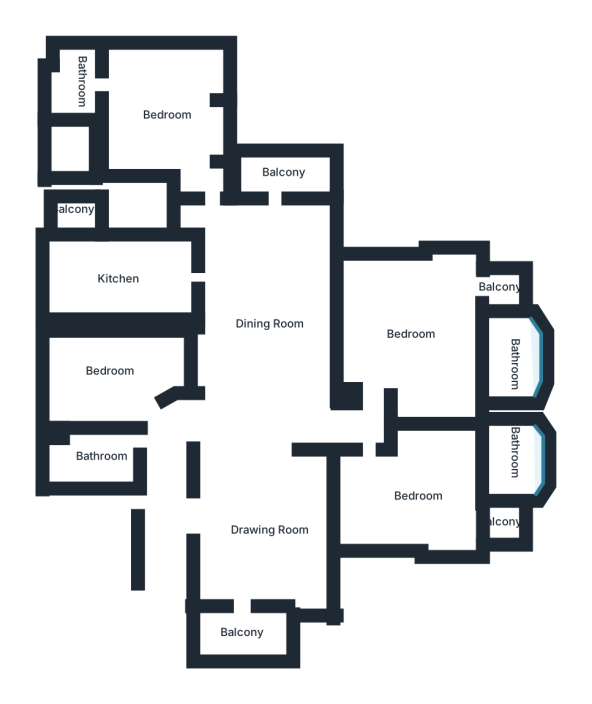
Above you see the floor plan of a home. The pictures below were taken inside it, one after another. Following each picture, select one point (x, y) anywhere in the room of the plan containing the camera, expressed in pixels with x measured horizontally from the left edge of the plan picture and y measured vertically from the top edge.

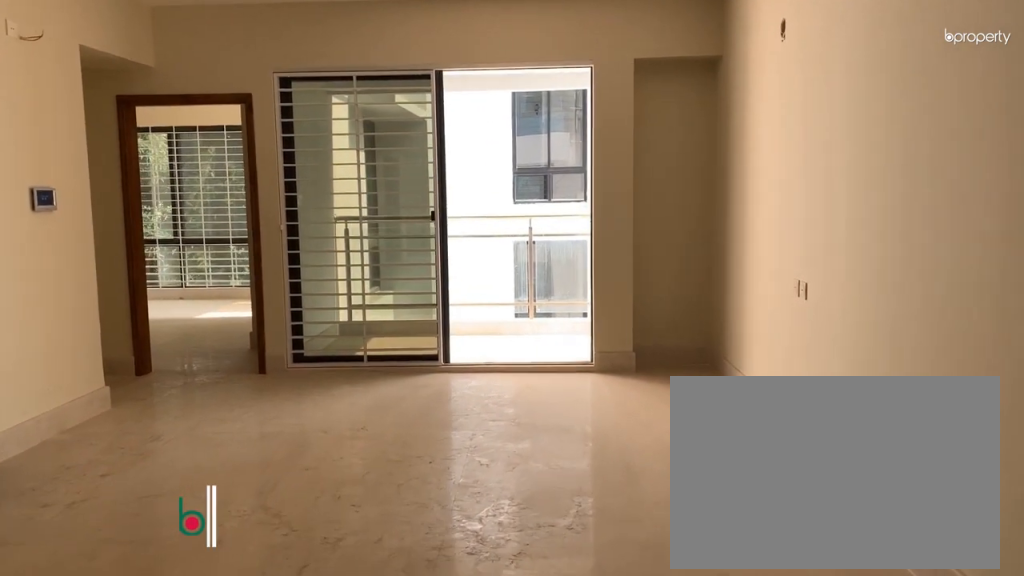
(267, 325)
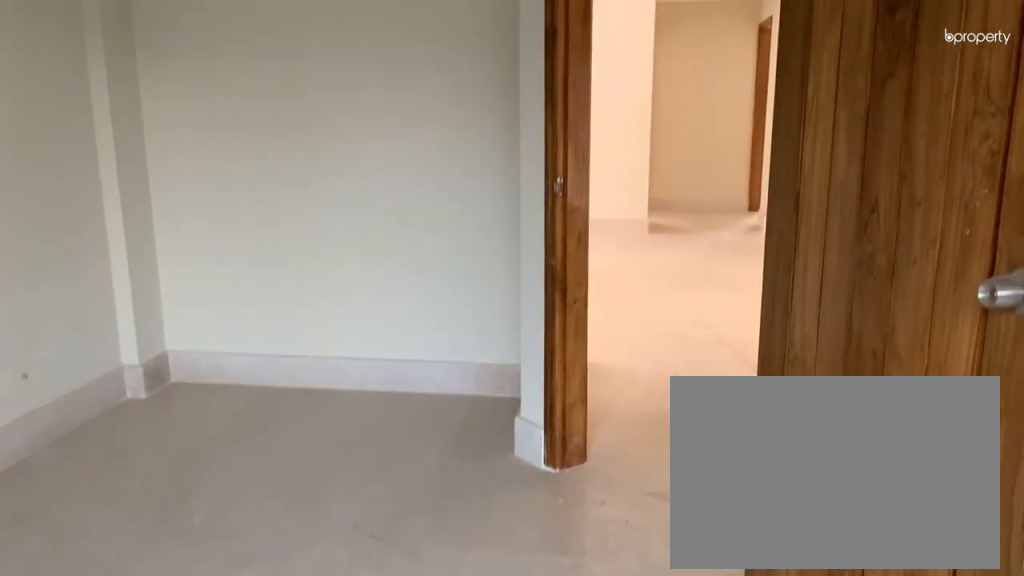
(110, 370)
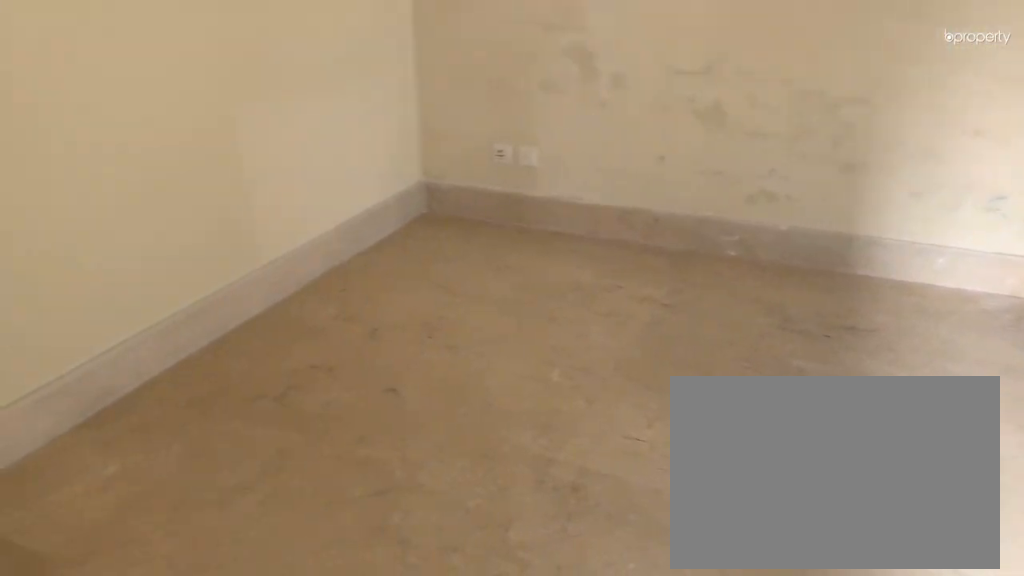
(168, 114)
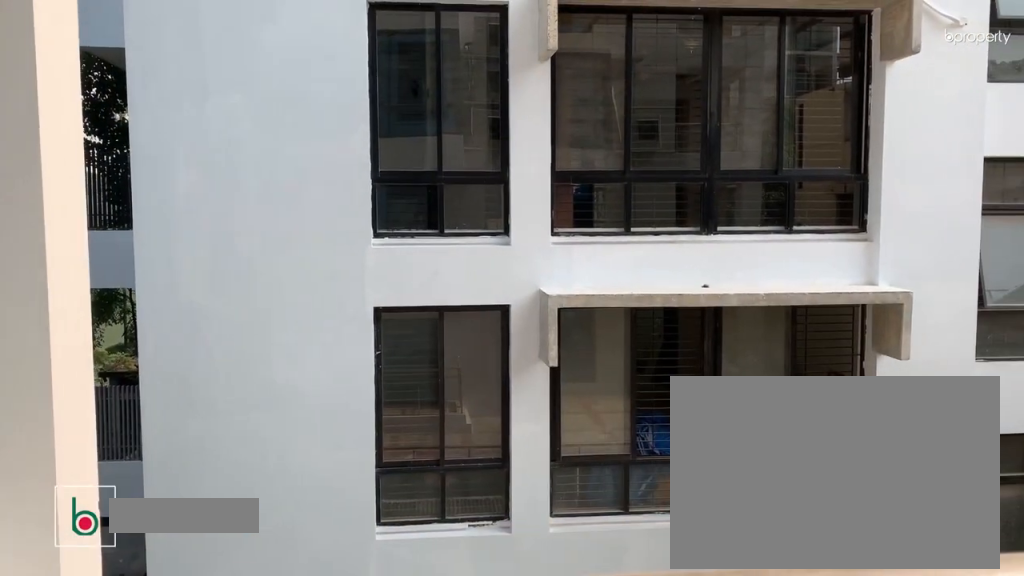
(281, 179)
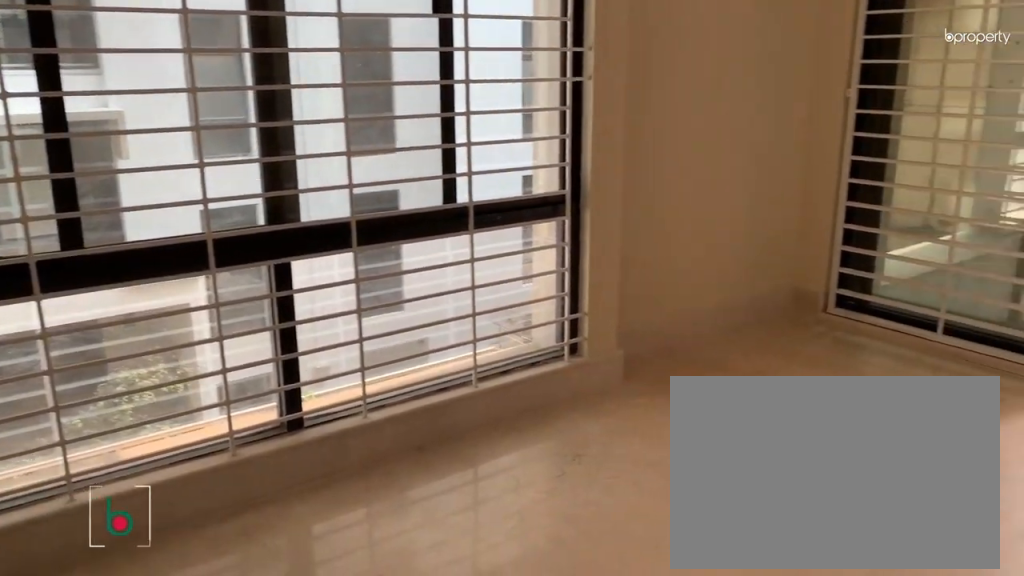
(413, 335)
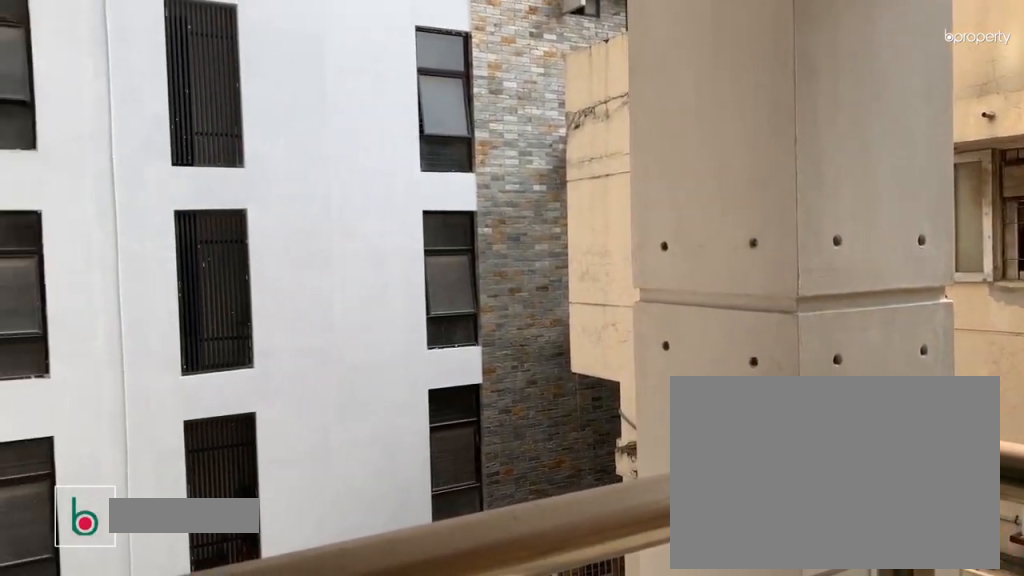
(500, 283)
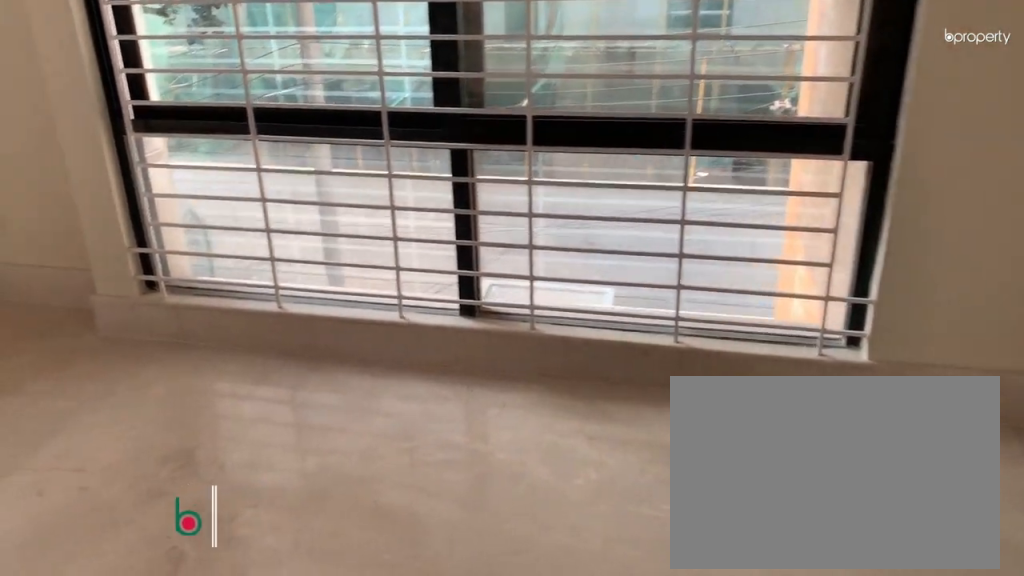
(421, 495)
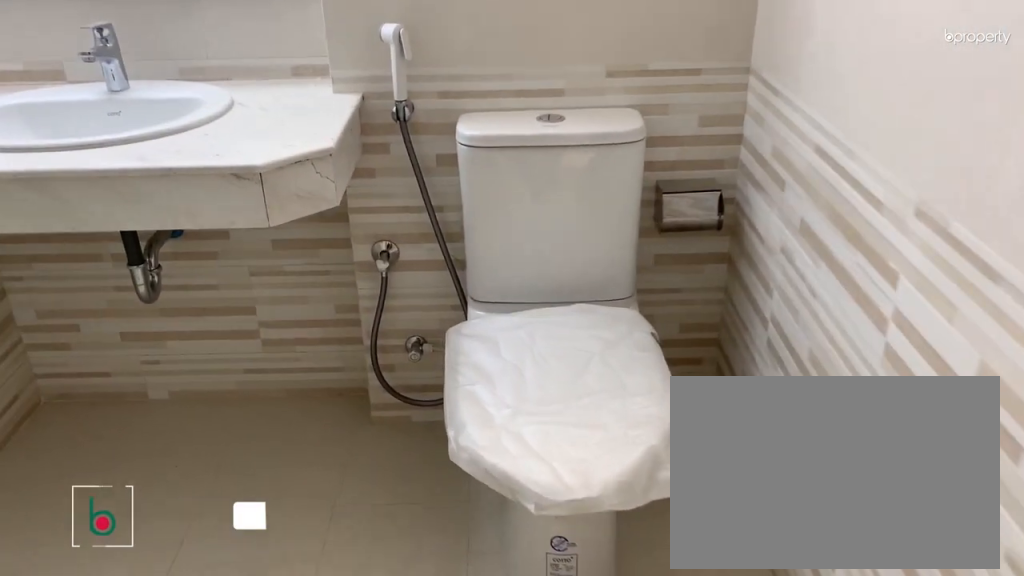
(513, 453)
